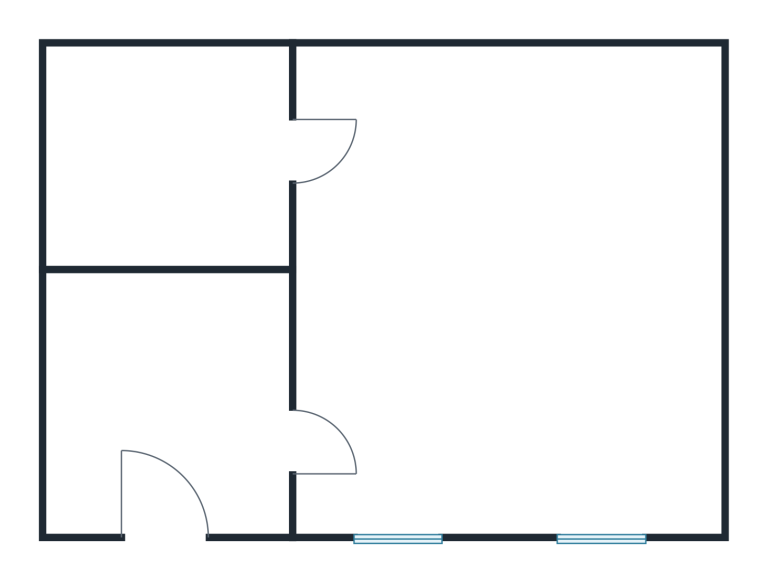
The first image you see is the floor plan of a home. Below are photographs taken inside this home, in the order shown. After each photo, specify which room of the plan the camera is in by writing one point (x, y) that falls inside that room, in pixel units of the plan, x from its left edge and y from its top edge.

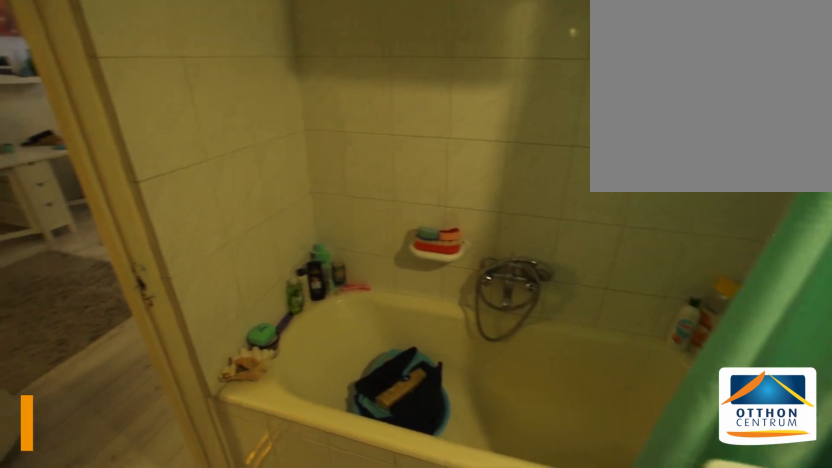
(175, 161)
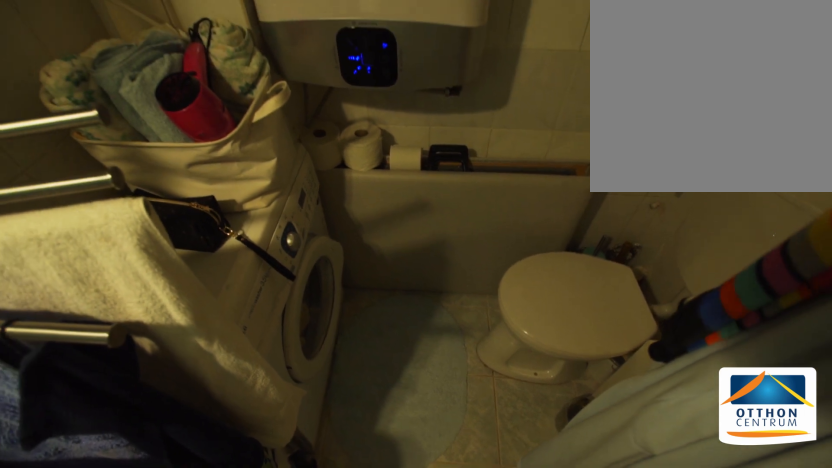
(175, 162)
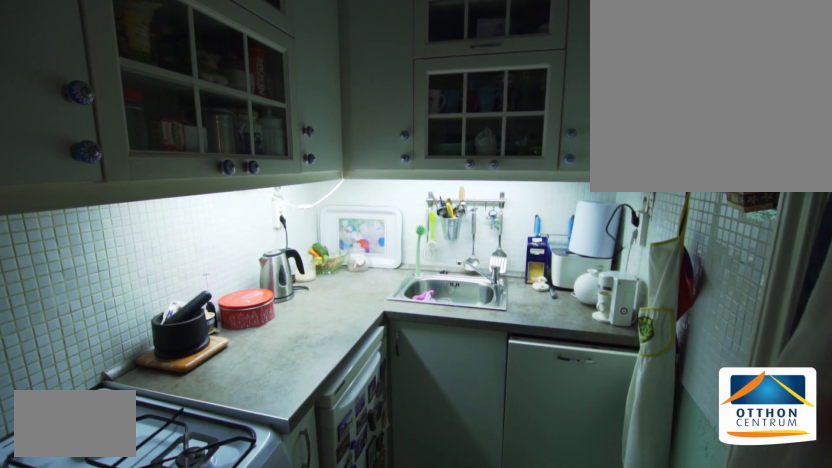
(171, 403)
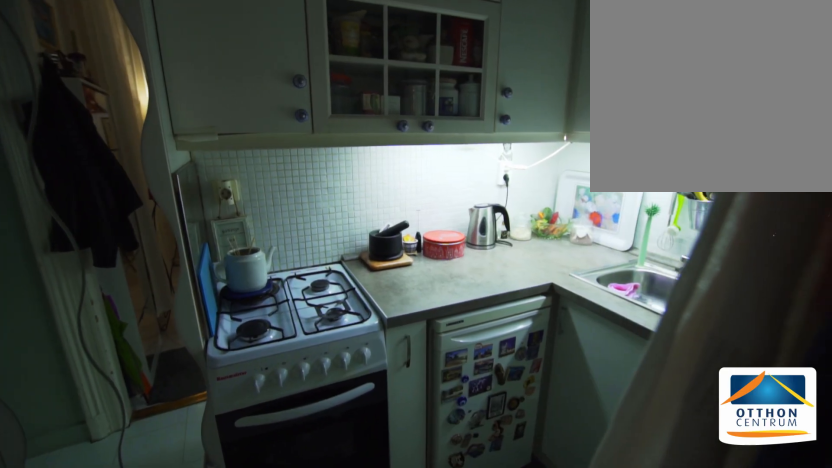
(171, 405)
